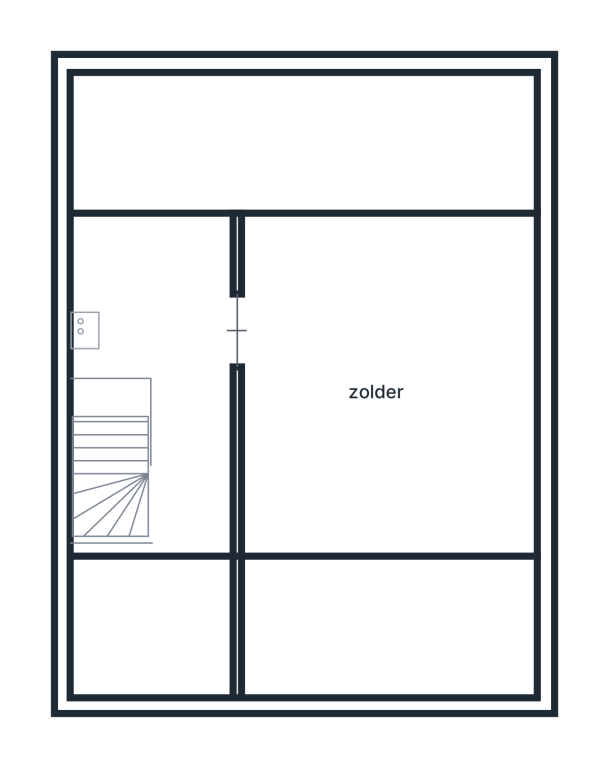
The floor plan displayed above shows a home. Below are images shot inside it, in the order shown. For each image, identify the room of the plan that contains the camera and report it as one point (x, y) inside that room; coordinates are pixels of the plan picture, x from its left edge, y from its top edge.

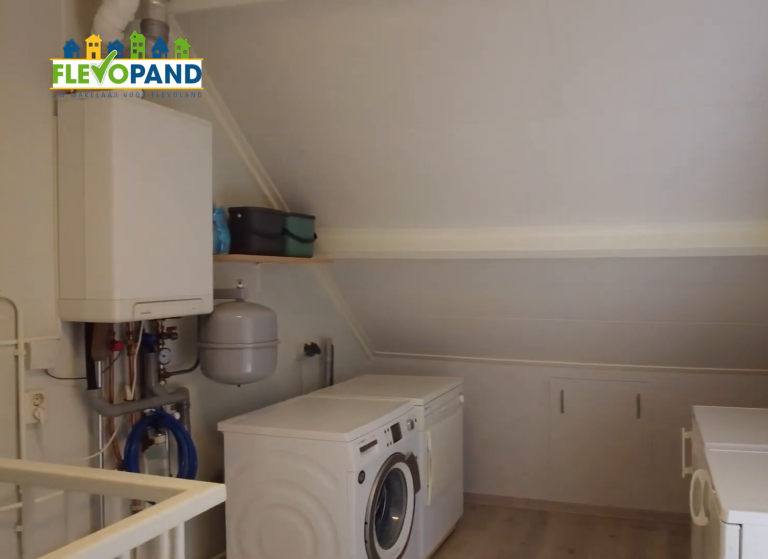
(183, 467)
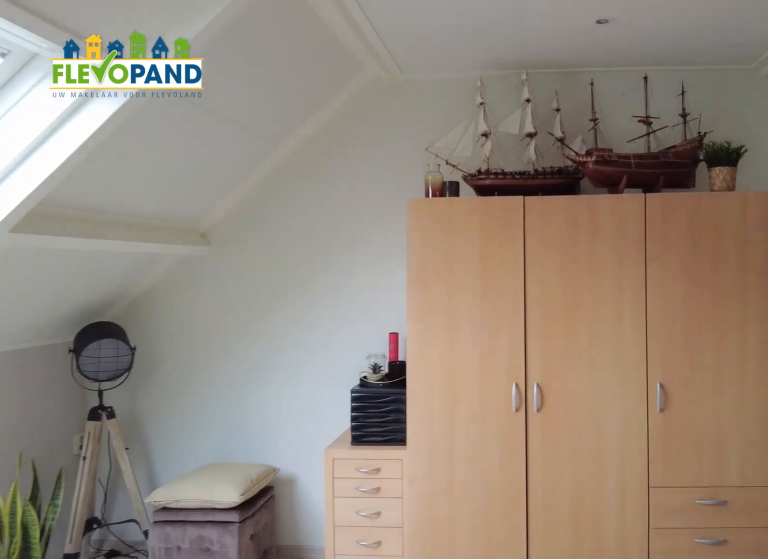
(388, 498)
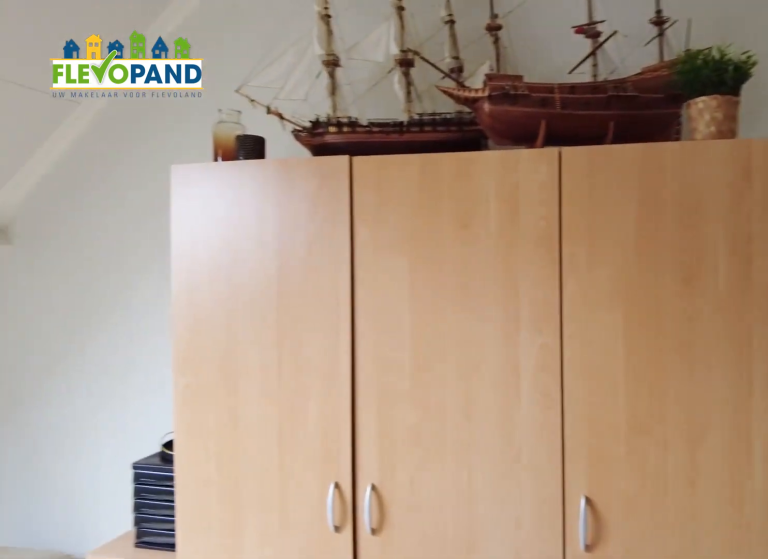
(388, 498)
